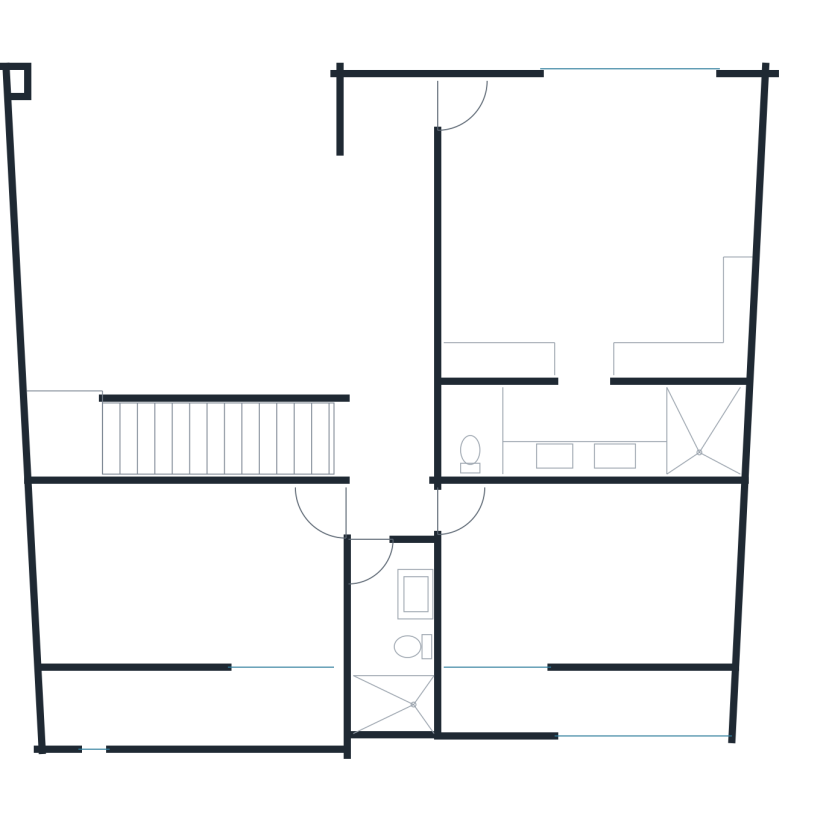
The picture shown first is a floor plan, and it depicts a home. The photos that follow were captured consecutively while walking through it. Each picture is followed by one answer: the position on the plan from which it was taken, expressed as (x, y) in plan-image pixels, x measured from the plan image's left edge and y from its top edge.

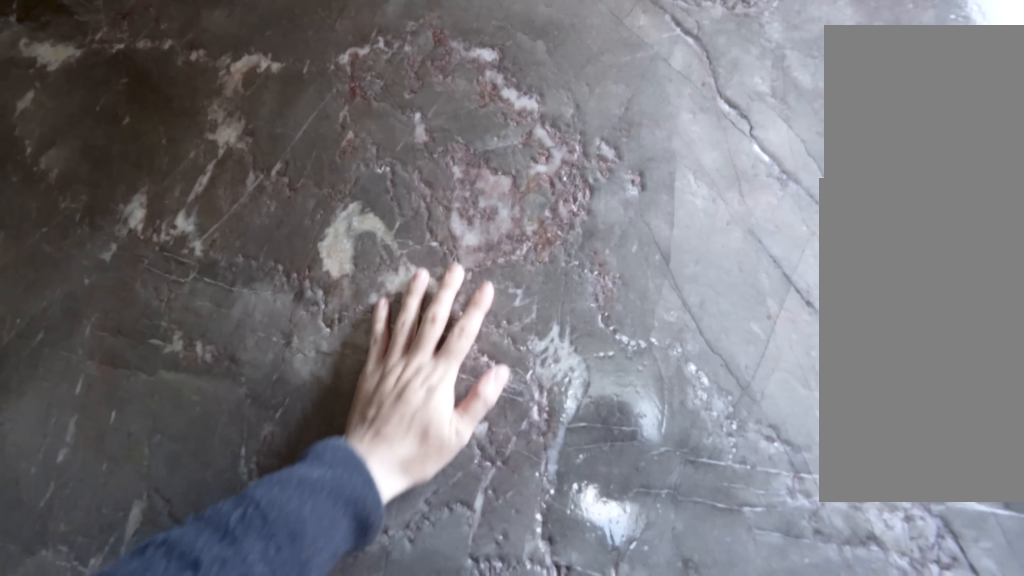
(377, 680)
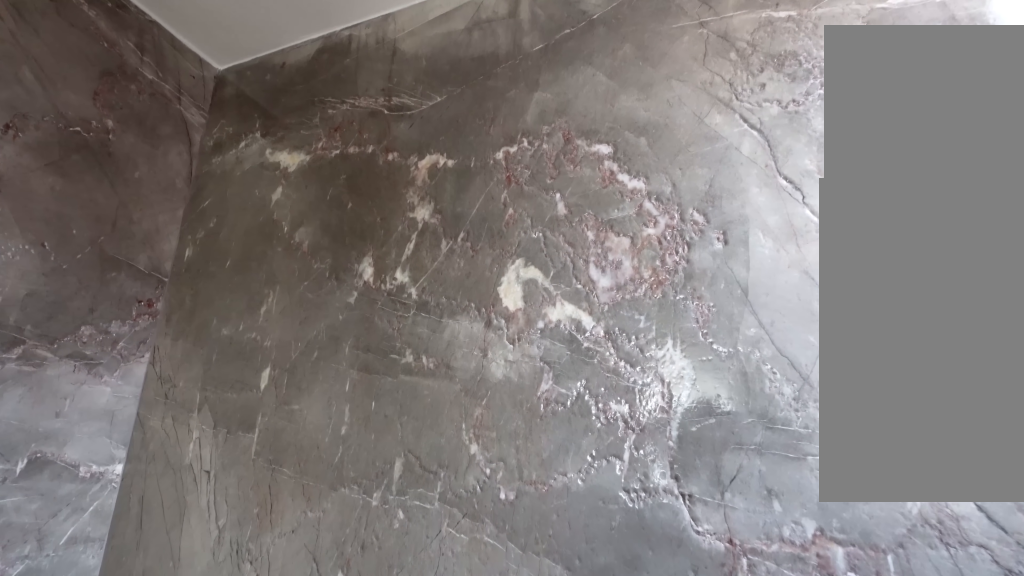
(383, 696)
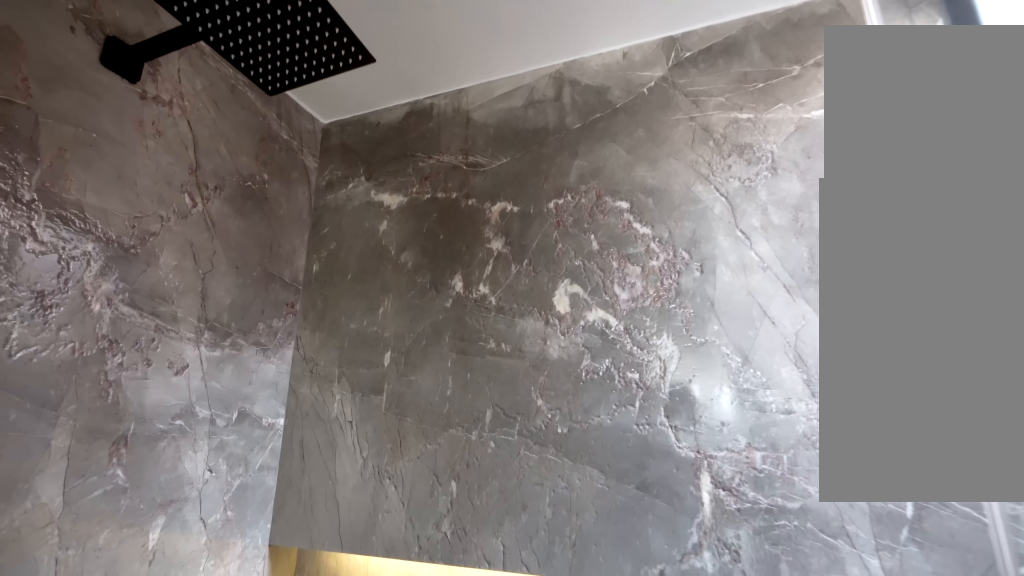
(383, 698)
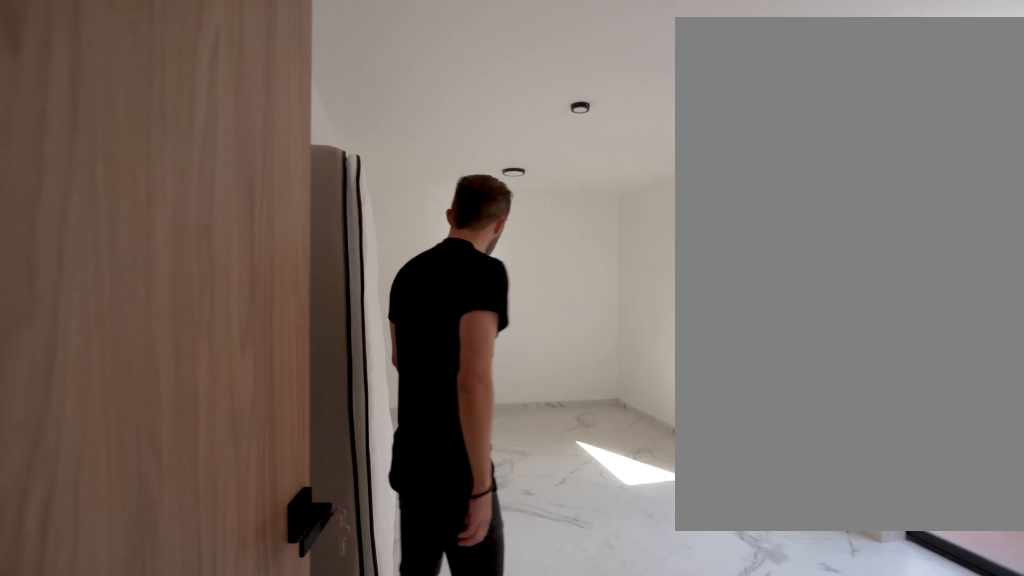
(397, 517)
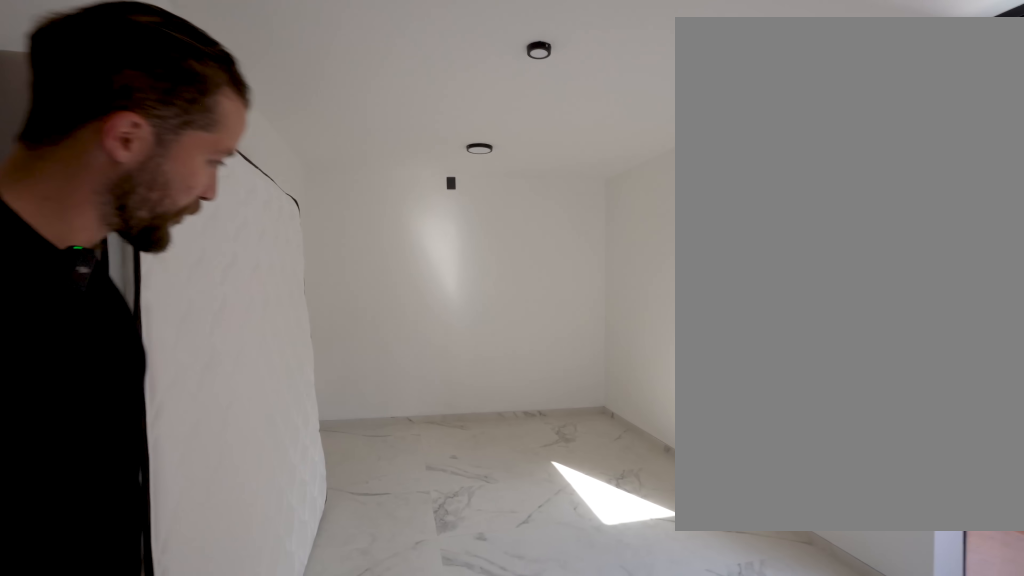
(443, 503)
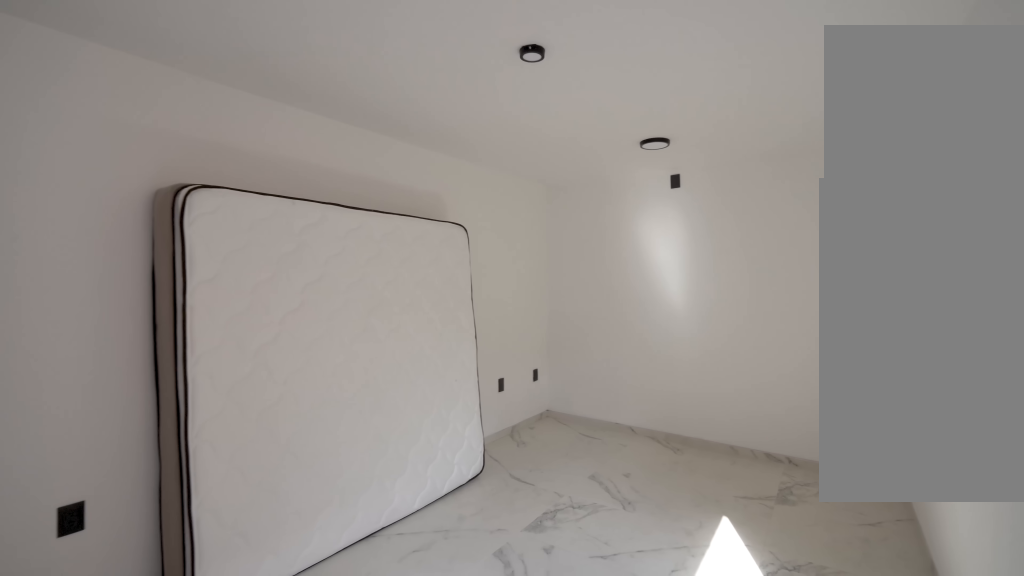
(489, 523)
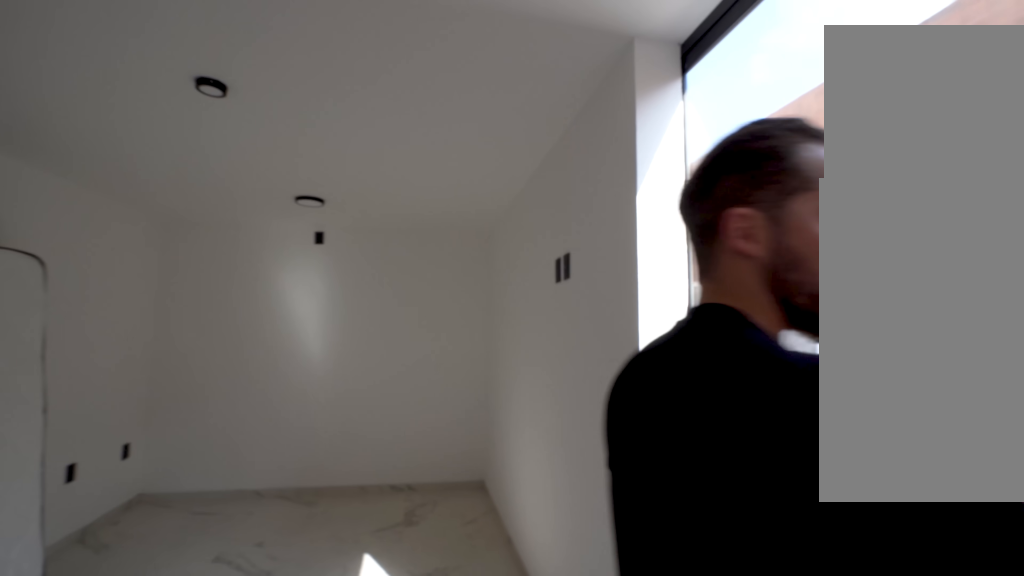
(463, 628)
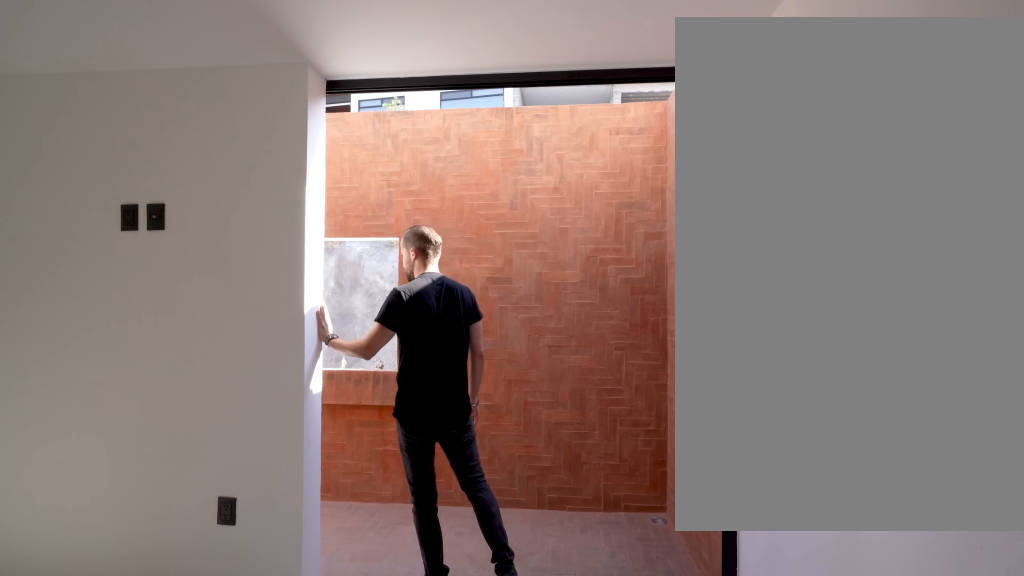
(463, 634)
